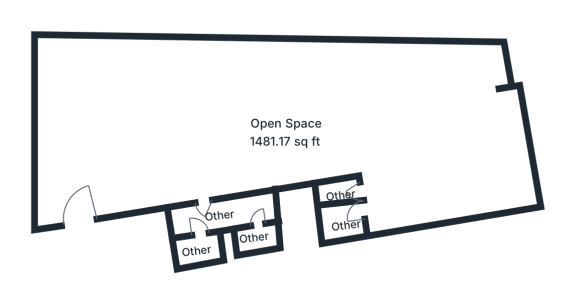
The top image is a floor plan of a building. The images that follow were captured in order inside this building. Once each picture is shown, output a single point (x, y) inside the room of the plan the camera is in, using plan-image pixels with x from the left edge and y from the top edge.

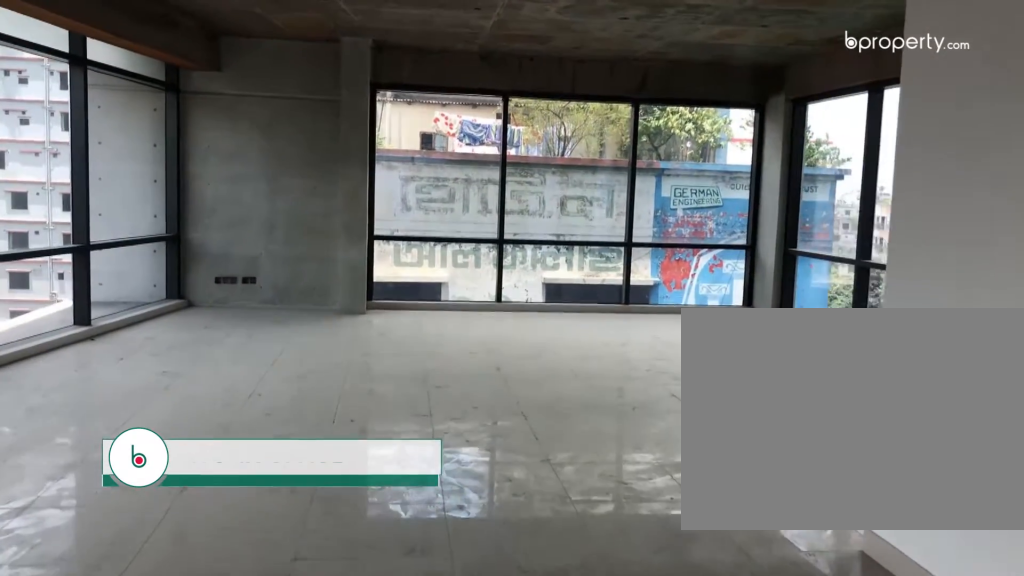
(320, 101)
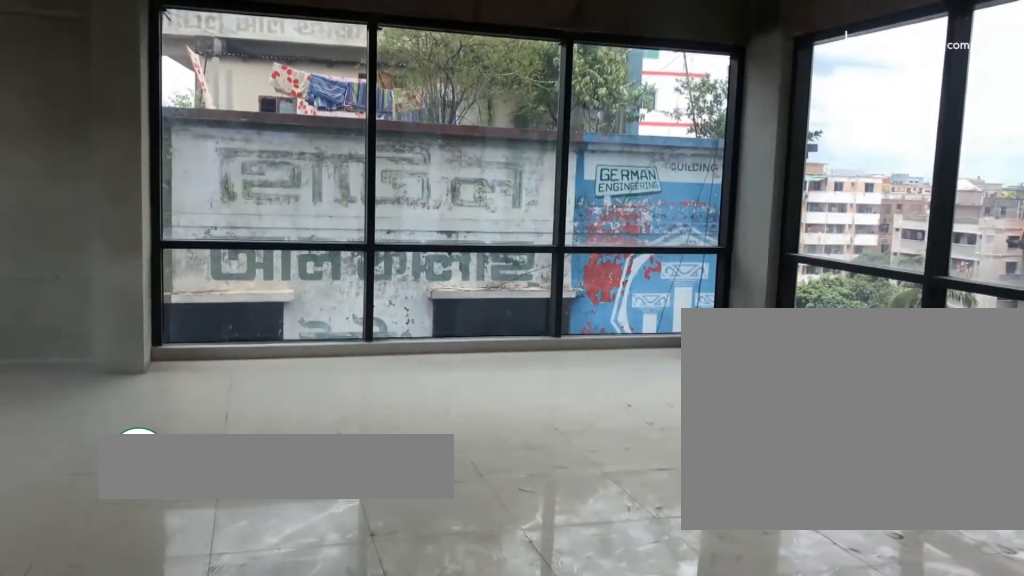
(395, 114)
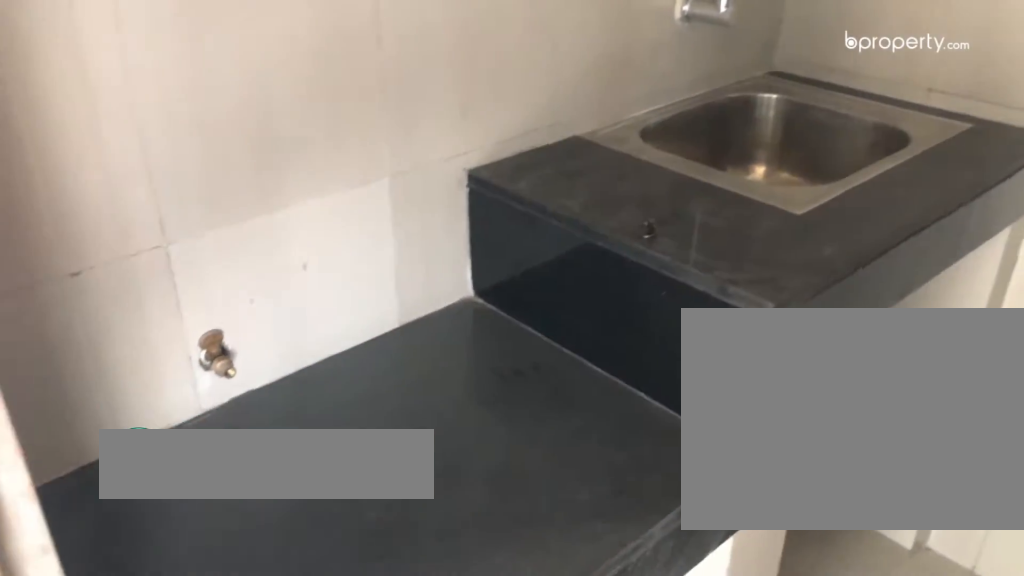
(334, 189)
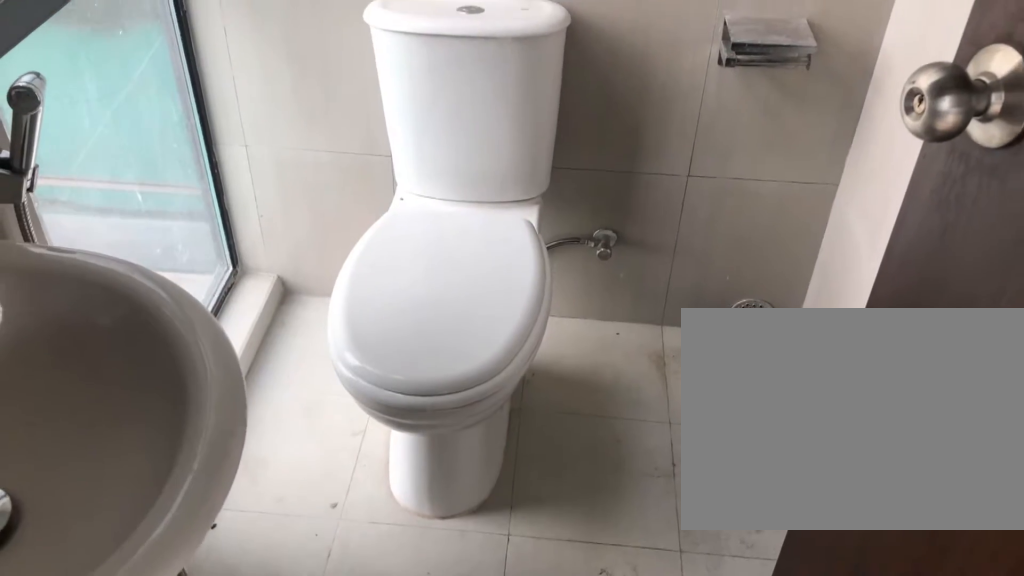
(344, 225)
